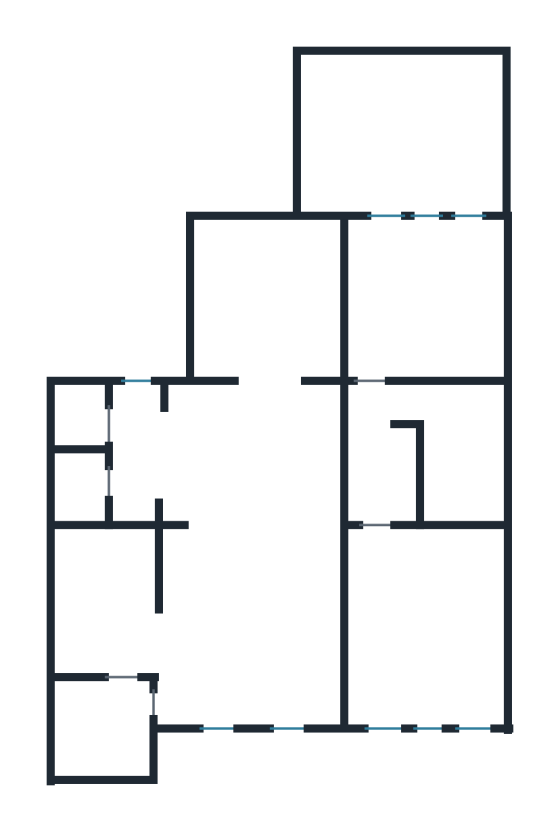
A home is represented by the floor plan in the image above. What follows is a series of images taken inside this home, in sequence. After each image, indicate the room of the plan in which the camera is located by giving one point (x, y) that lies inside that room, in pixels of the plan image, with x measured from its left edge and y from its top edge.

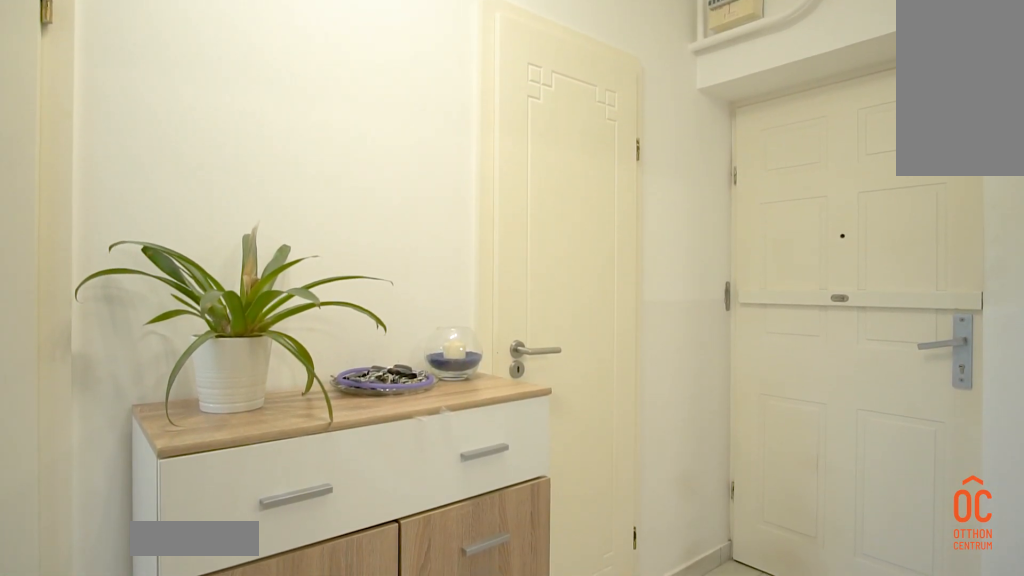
(139, 453)
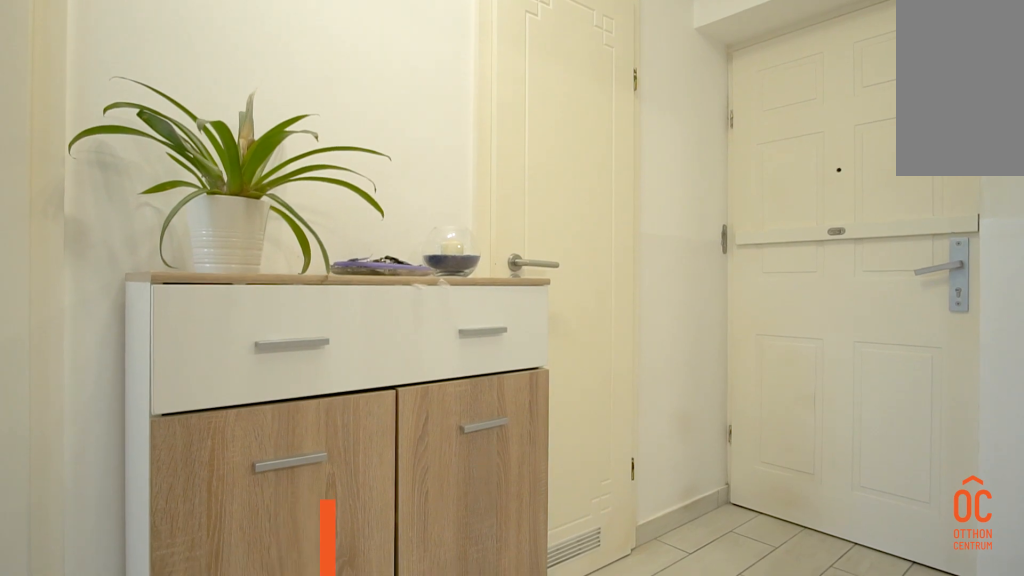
(139, 454)
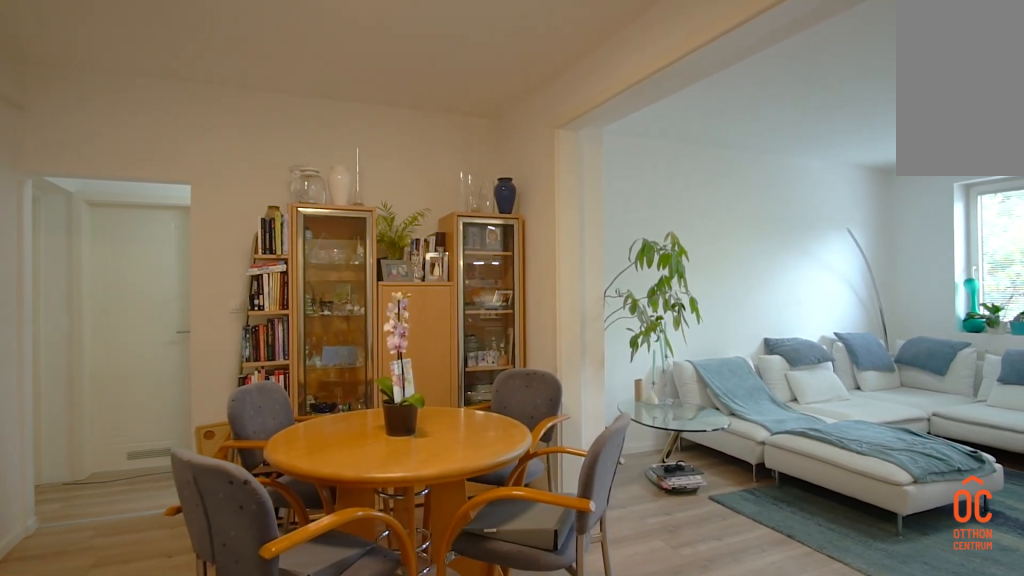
(275, 559)
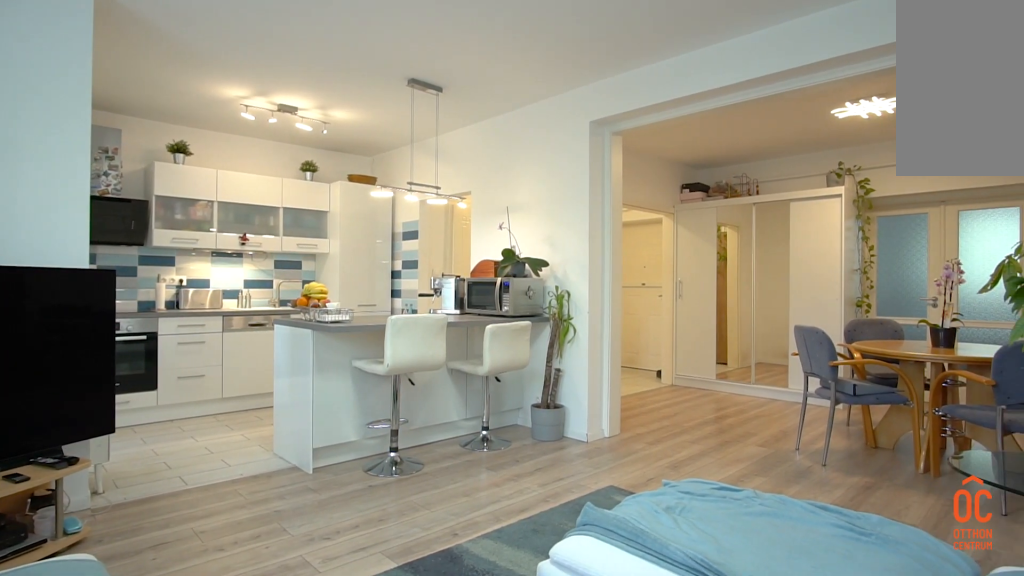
(275, 559)
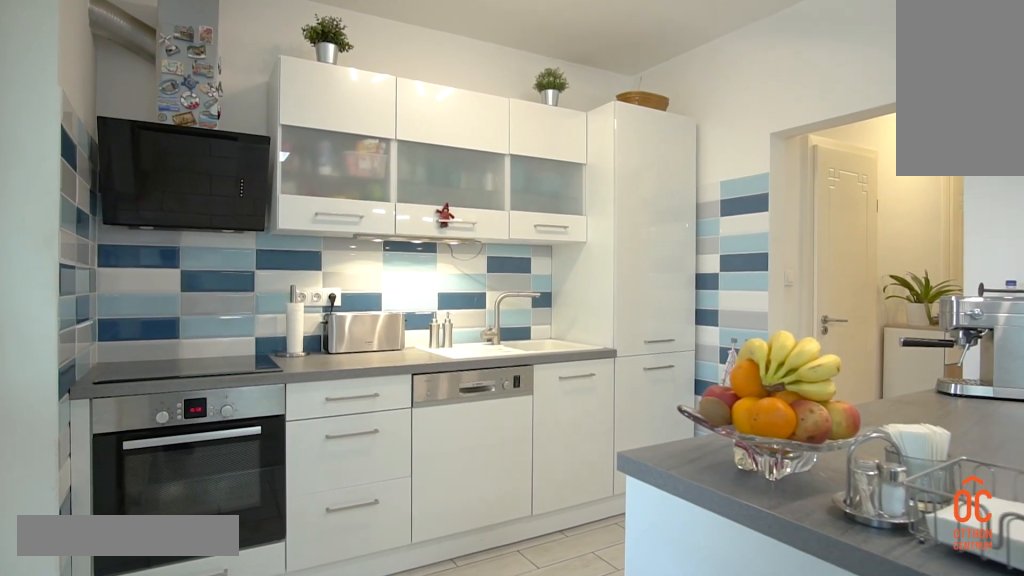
(107, 605)
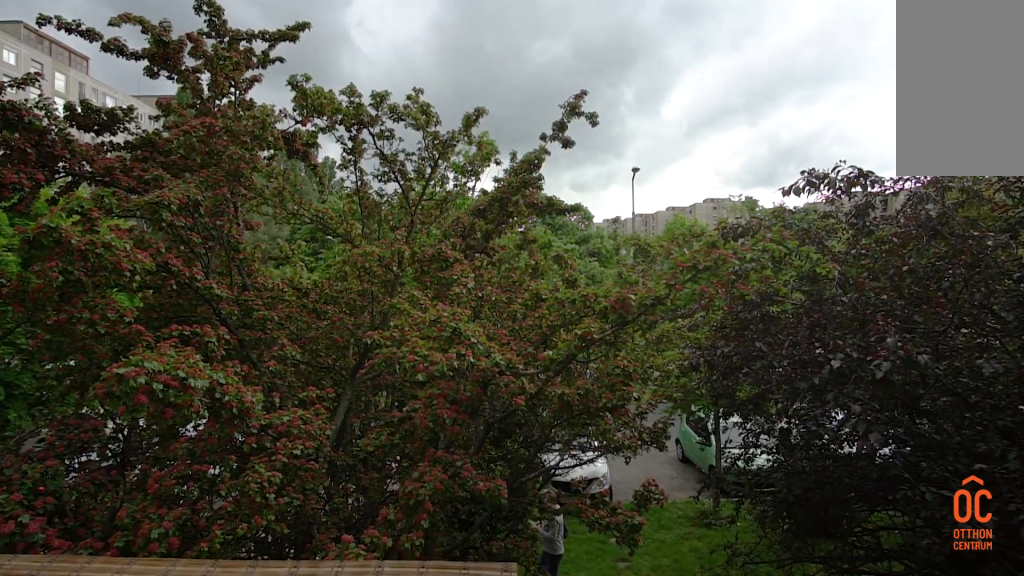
(110, 757)
